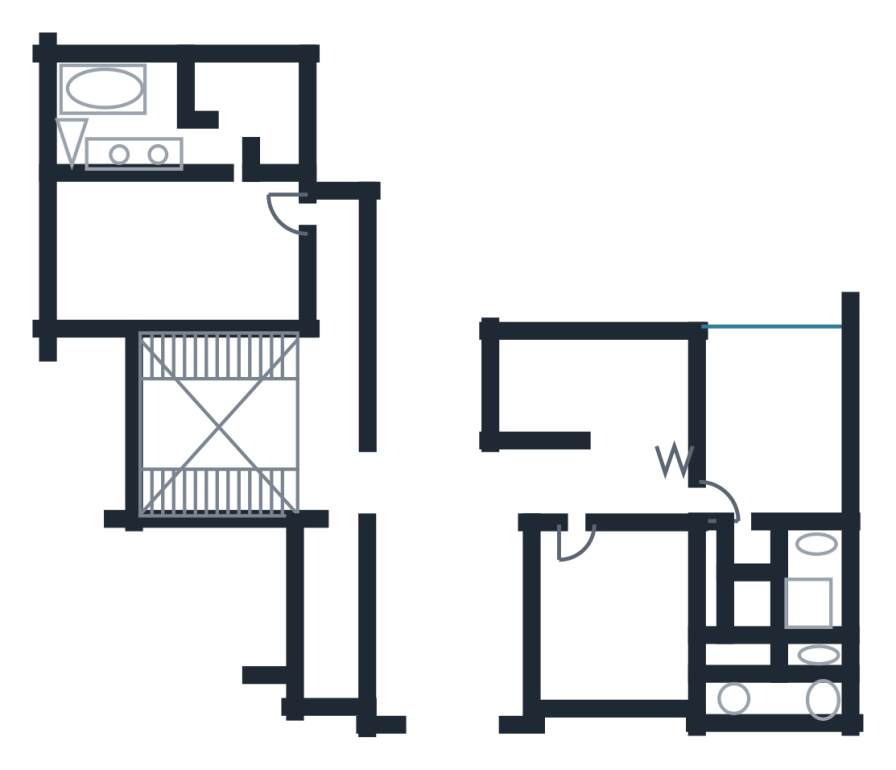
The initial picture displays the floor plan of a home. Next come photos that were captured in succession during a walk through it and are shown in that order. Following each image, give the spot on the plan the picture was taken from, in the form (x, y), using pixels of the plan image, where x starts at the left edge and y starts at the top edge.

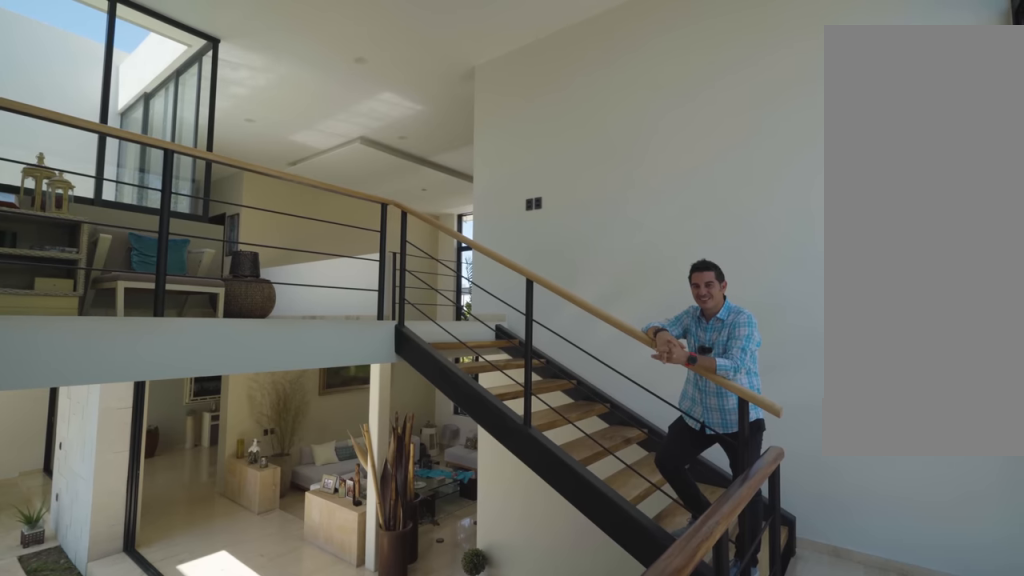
(161, 399)
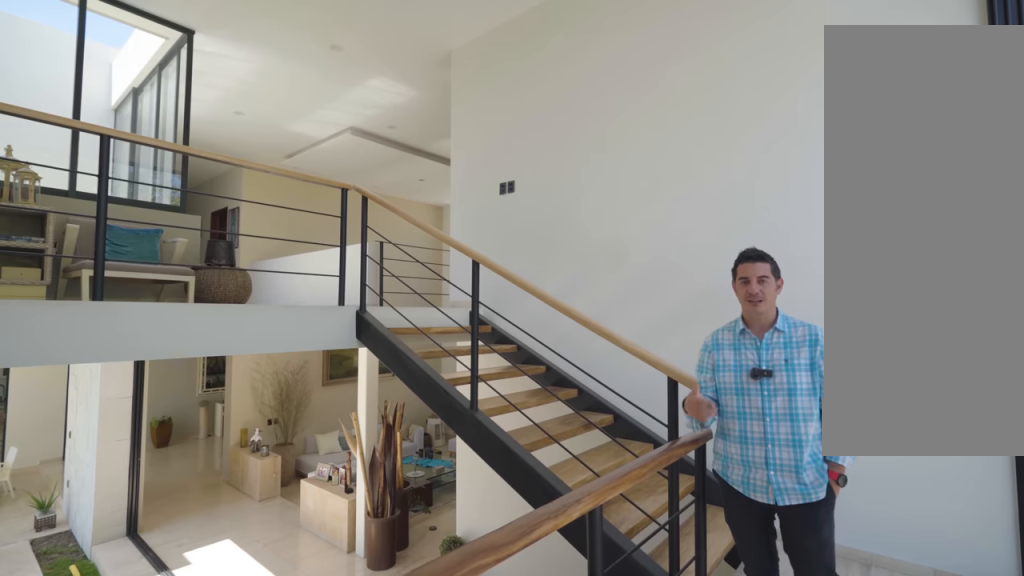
(163, 368)
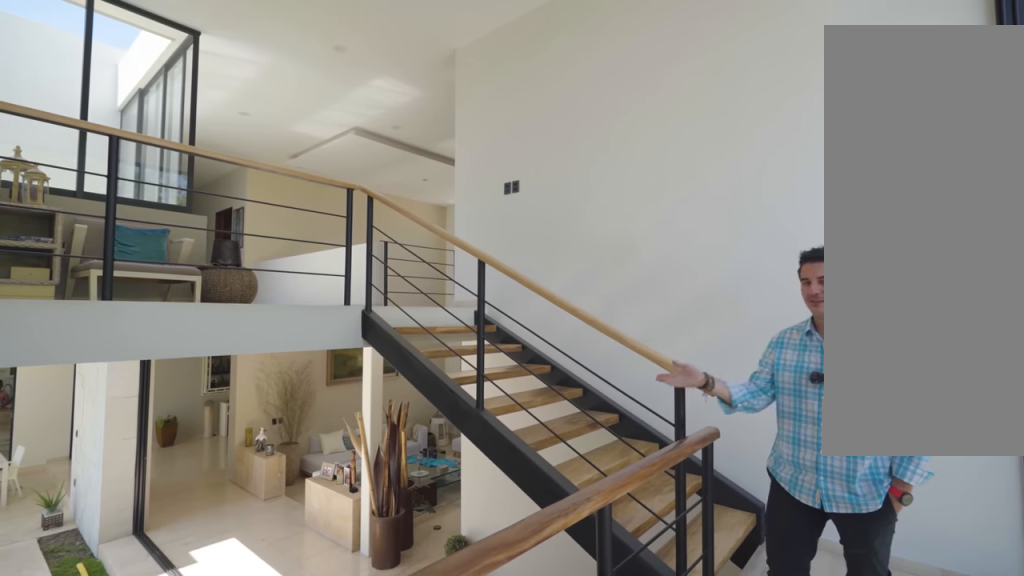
(163, 368)
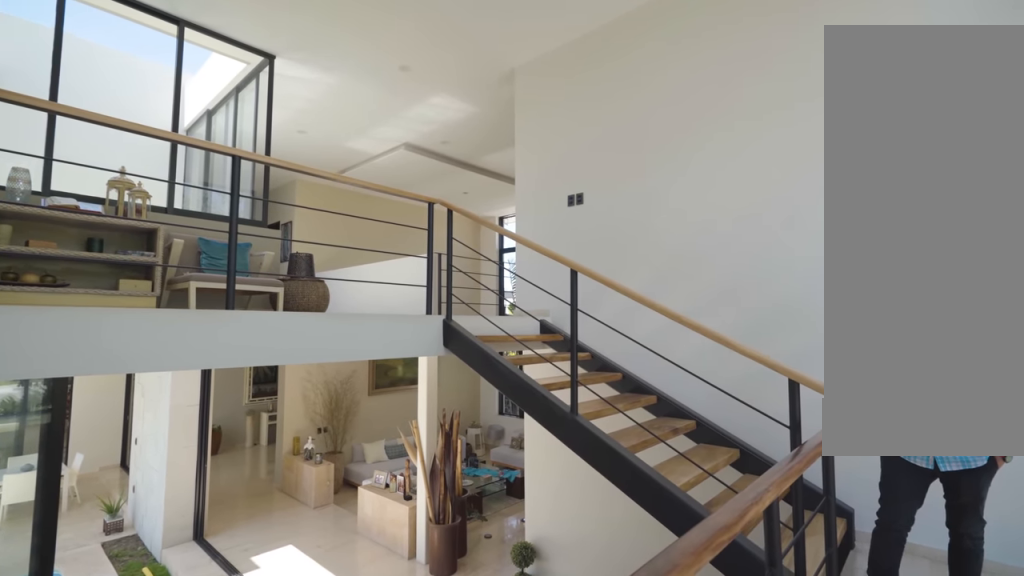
(177, 351)
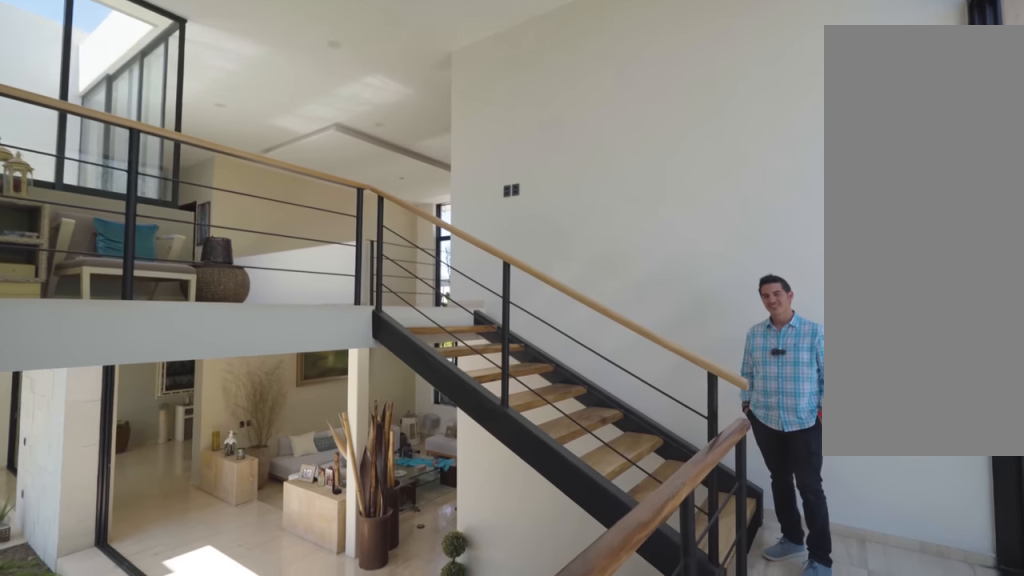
(168, 357)
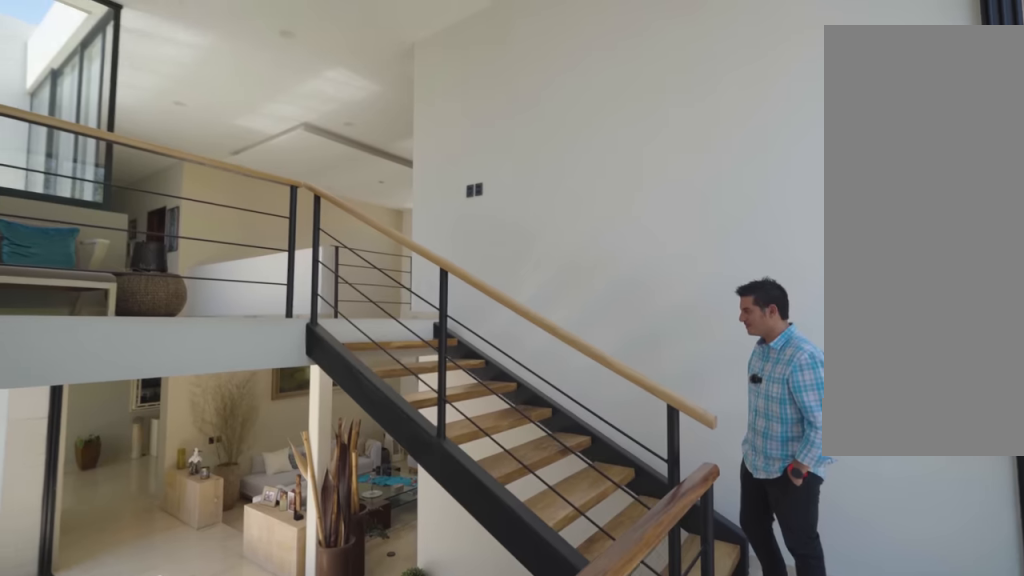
(164, 358)
